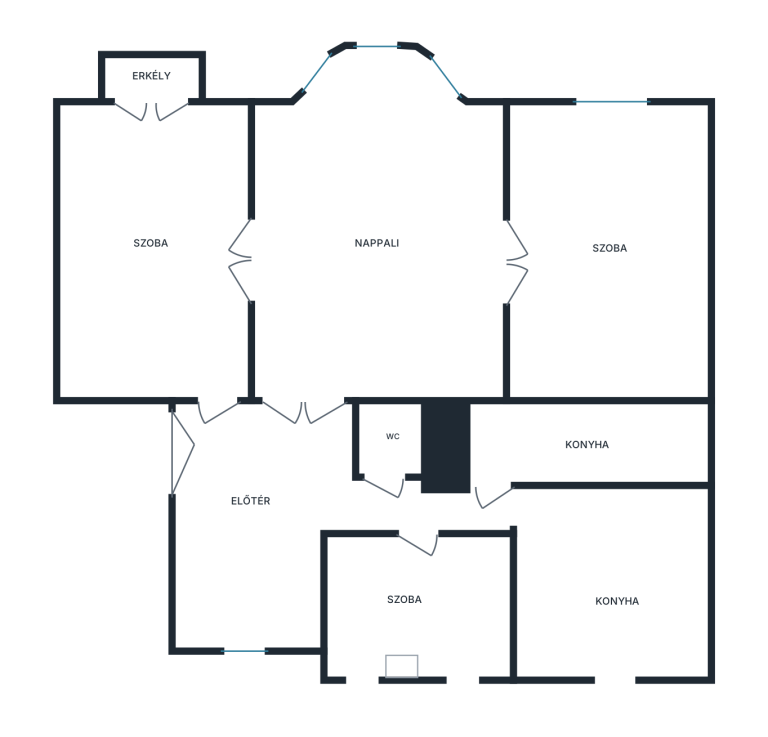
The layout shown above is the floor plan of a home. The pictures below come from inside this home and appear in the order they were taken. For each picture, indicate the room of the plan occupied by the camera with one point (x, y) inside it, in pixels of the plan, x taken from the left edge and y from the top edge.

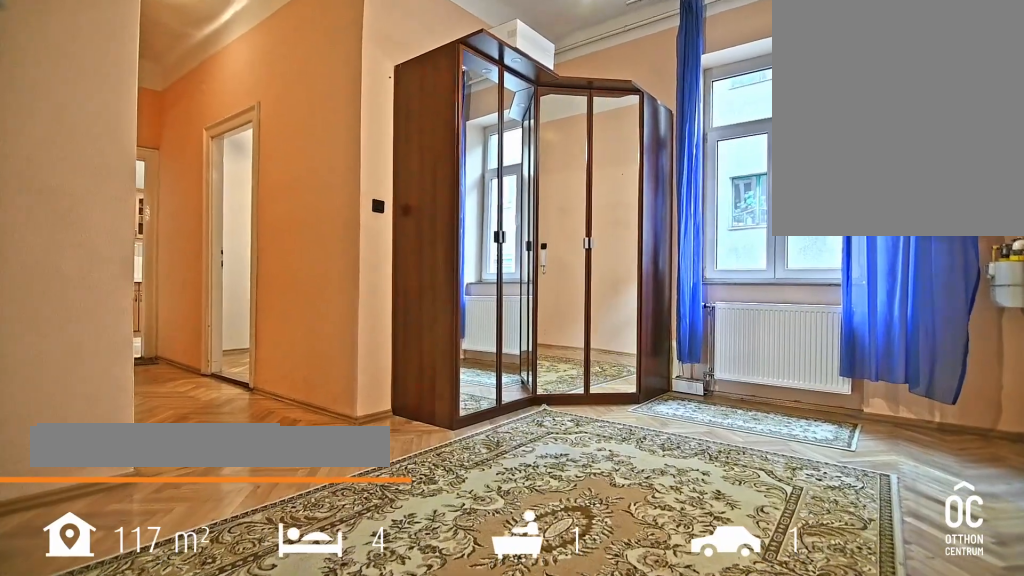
(257, 520)
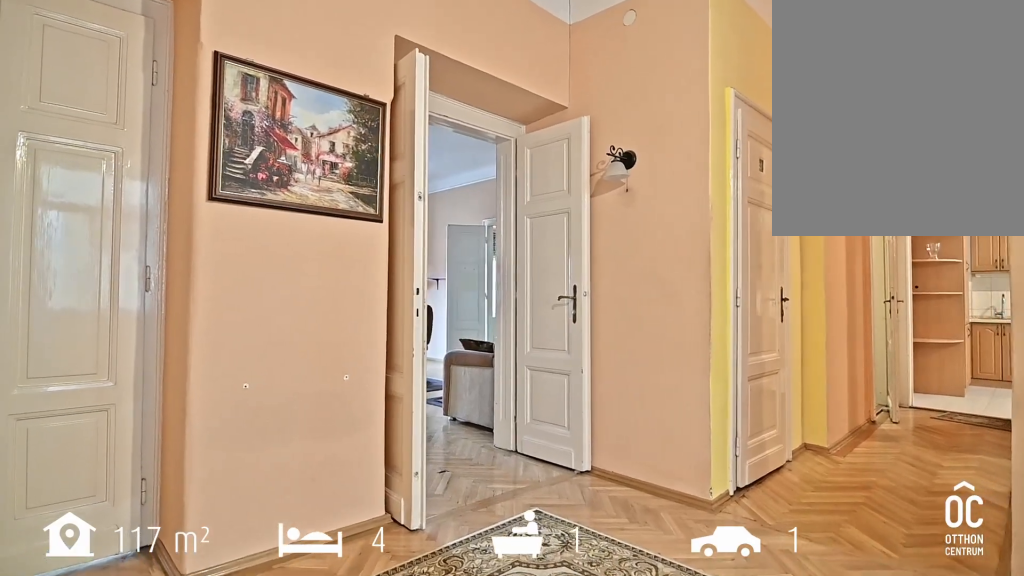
(257, 520)
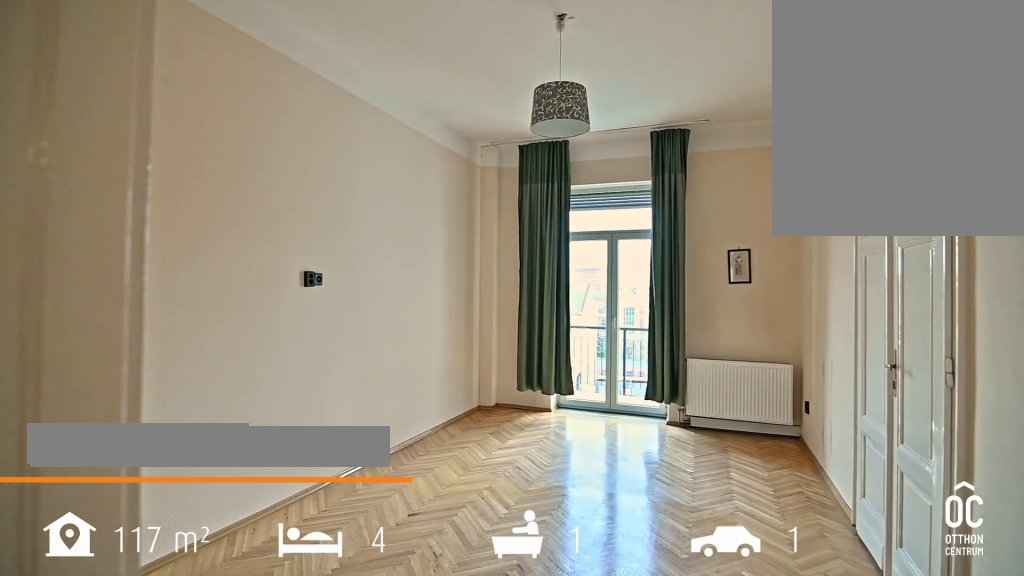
(157, 258)
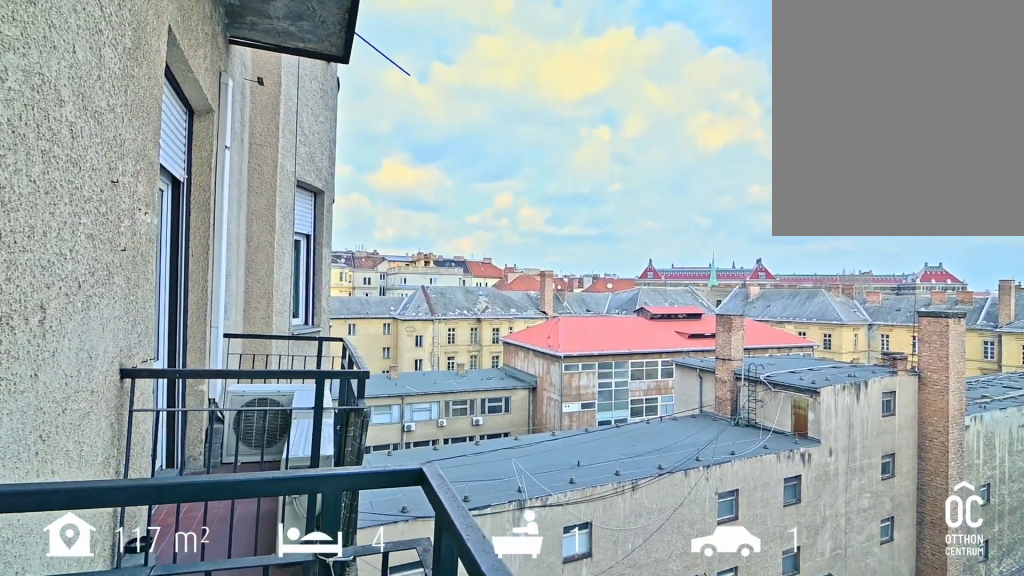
(157, 79)
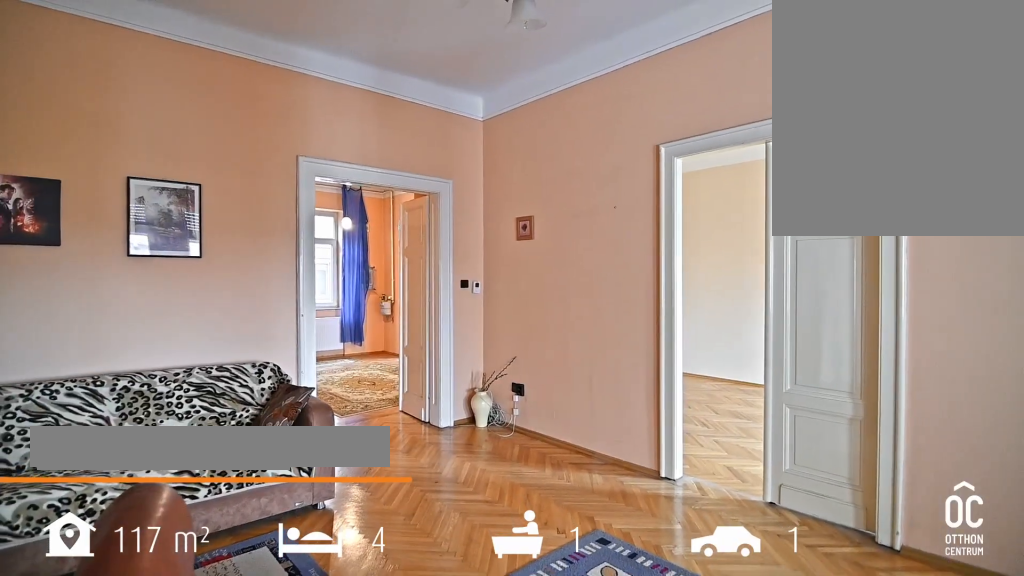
(375, 255)
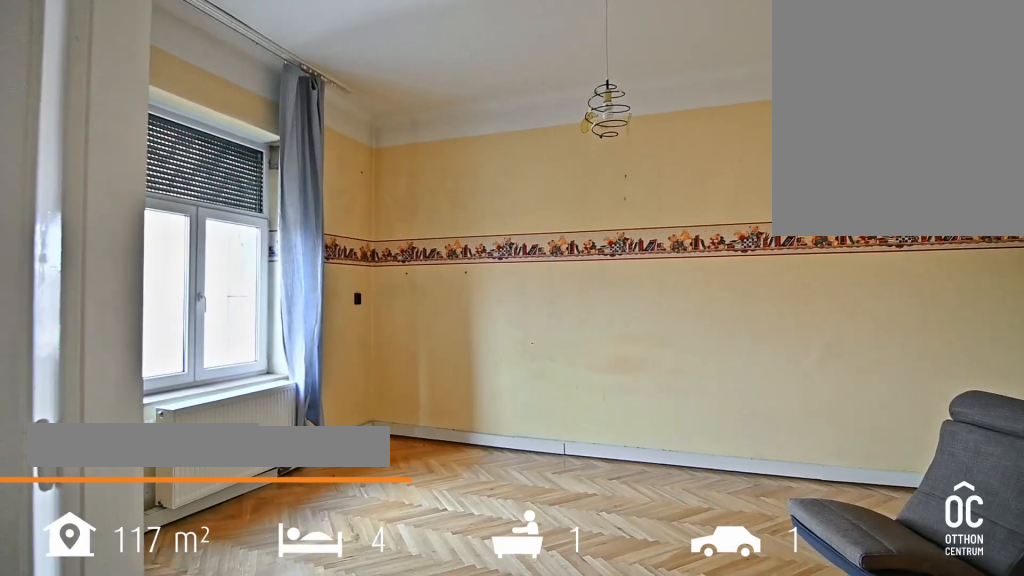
(603, 255)
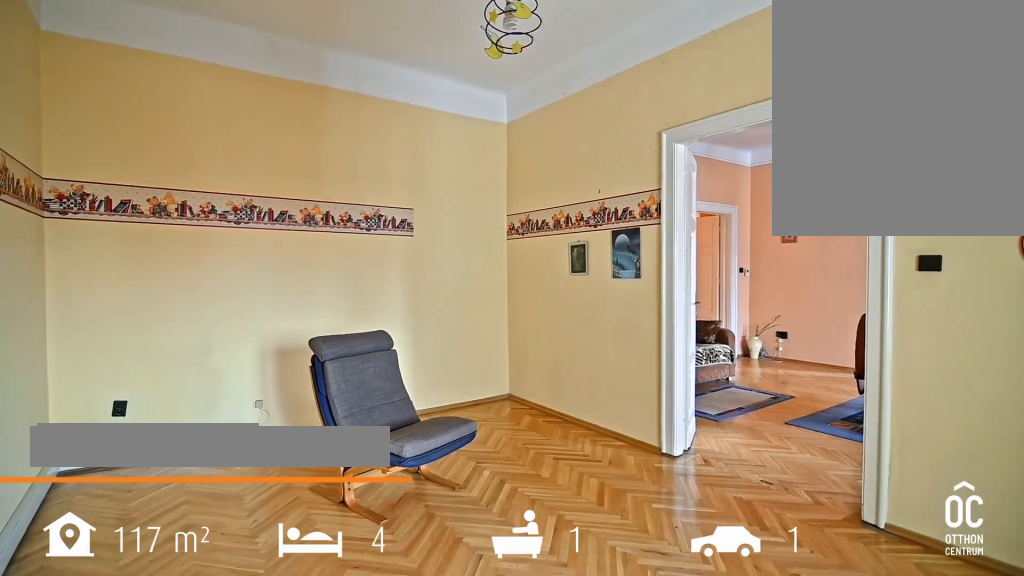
(603, 255)
